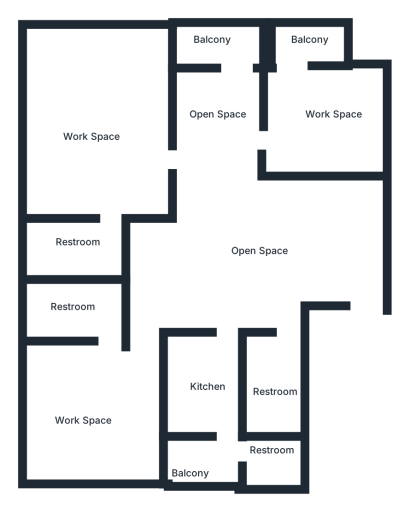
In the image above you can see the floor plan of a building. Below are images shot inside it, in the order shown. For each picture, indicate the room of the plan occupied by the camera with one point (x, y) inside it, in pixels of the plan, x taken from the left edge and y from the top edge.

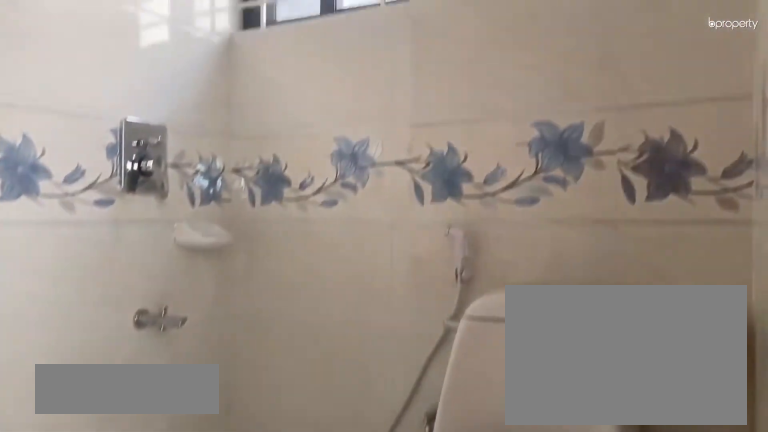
(81, 247)
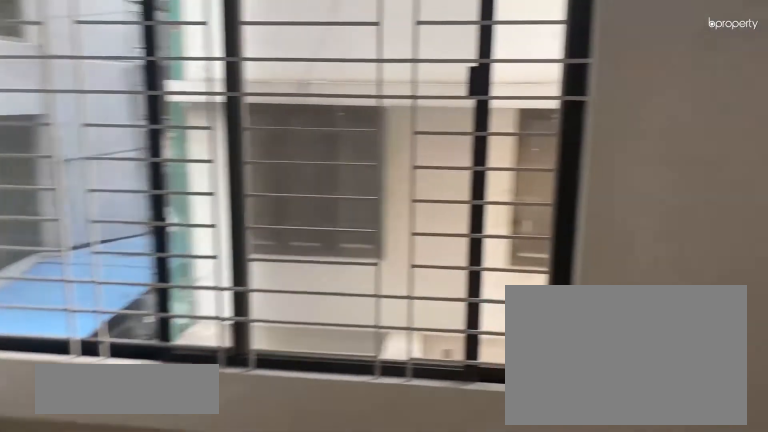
(96, 399)
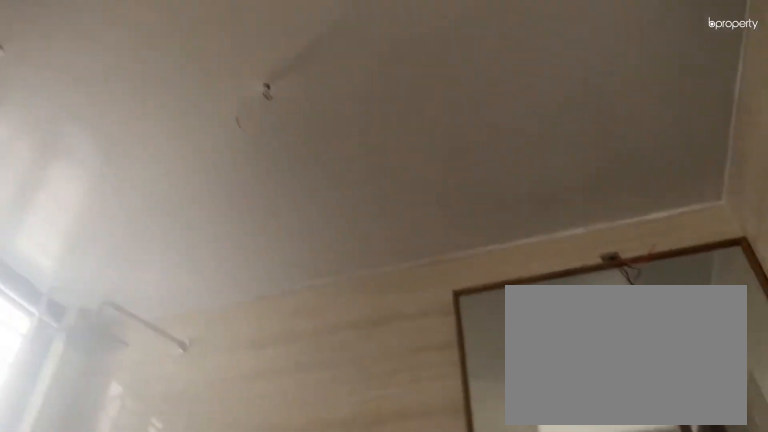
(79, 310)
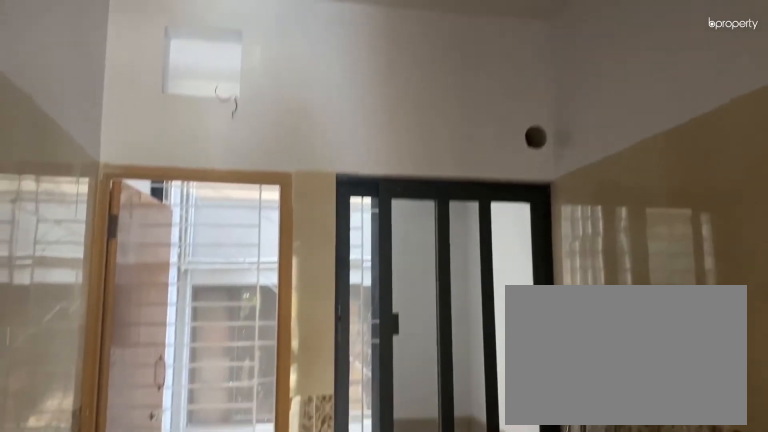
(209, 385)
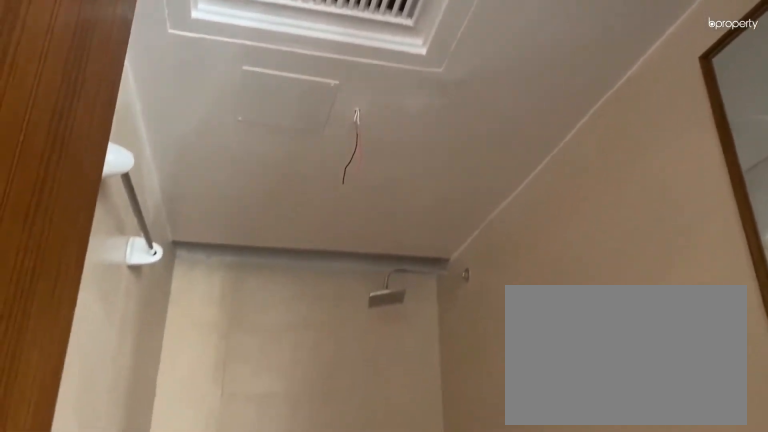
(276, 395)
